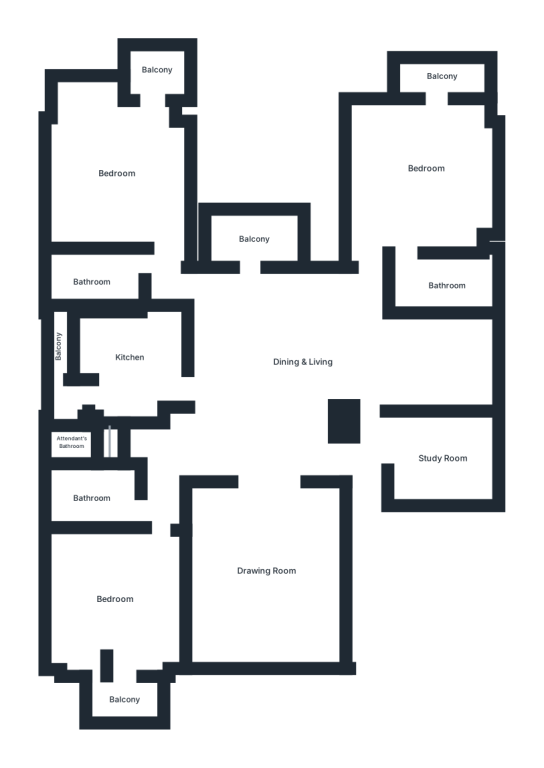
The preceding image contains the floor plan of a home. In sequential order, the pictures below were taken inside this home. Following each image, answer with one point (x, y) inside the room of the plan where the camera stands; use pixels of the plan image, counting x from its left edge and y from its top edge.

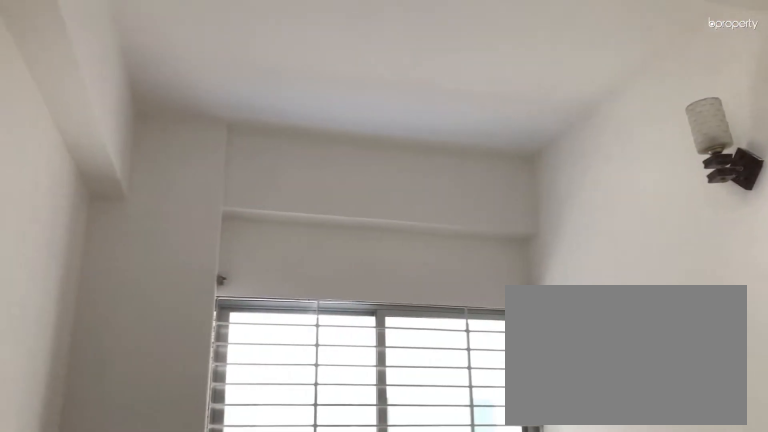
(436, 453)
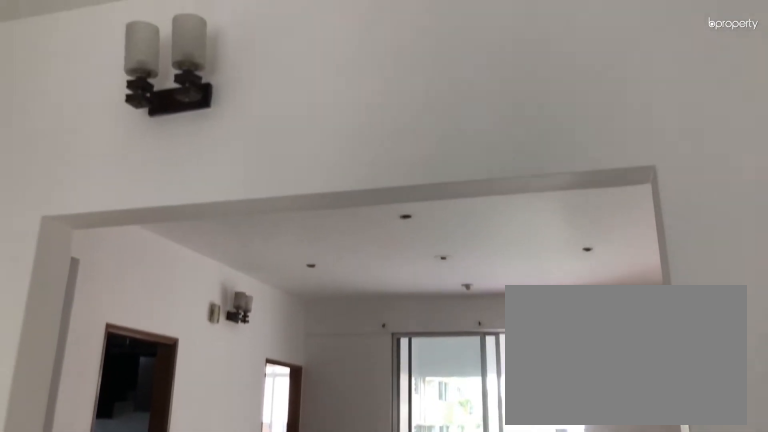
(263, 565)
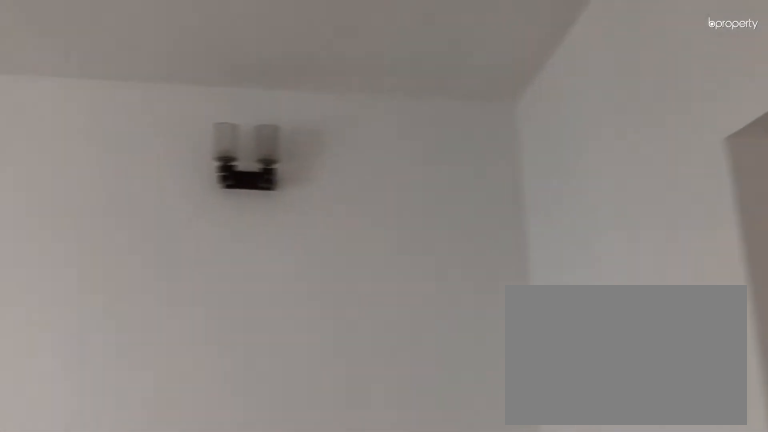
(263, 565)
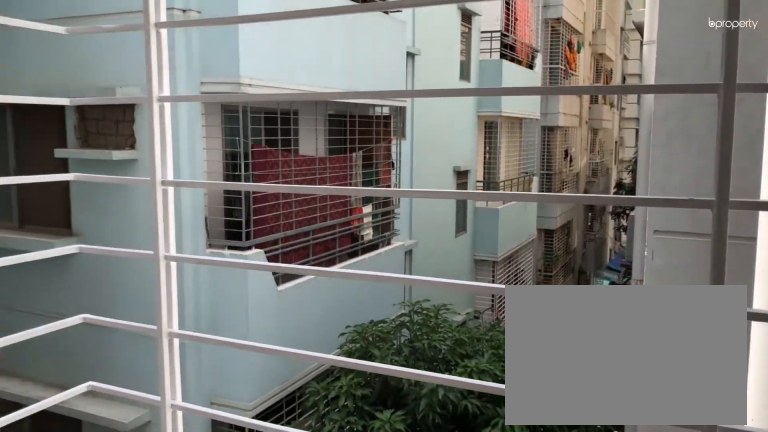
(126, 691)
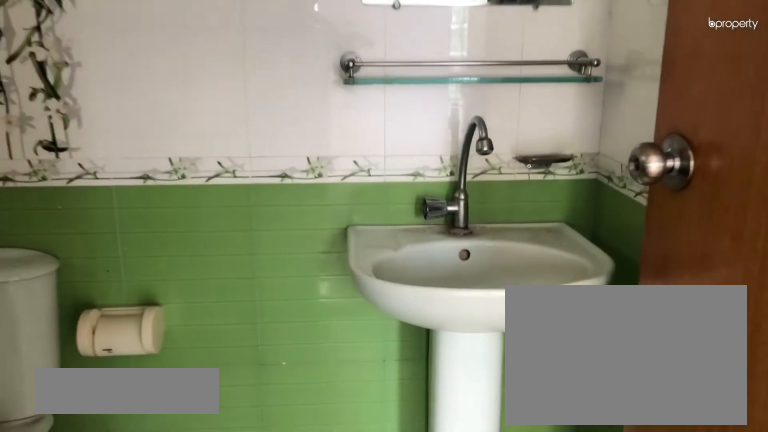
(441, 278)
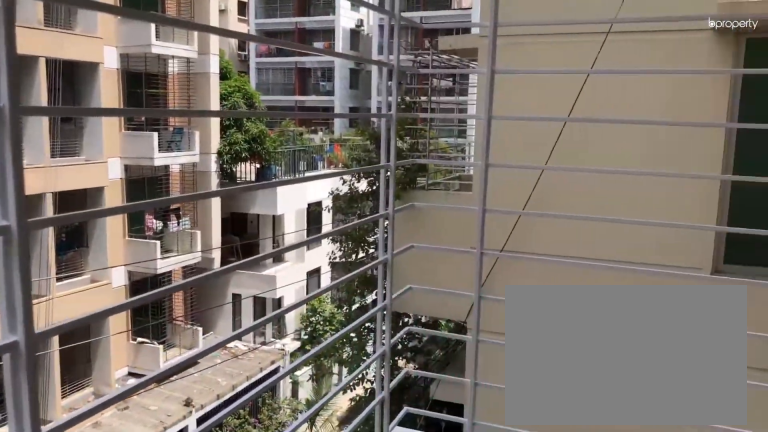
(436, 80)
